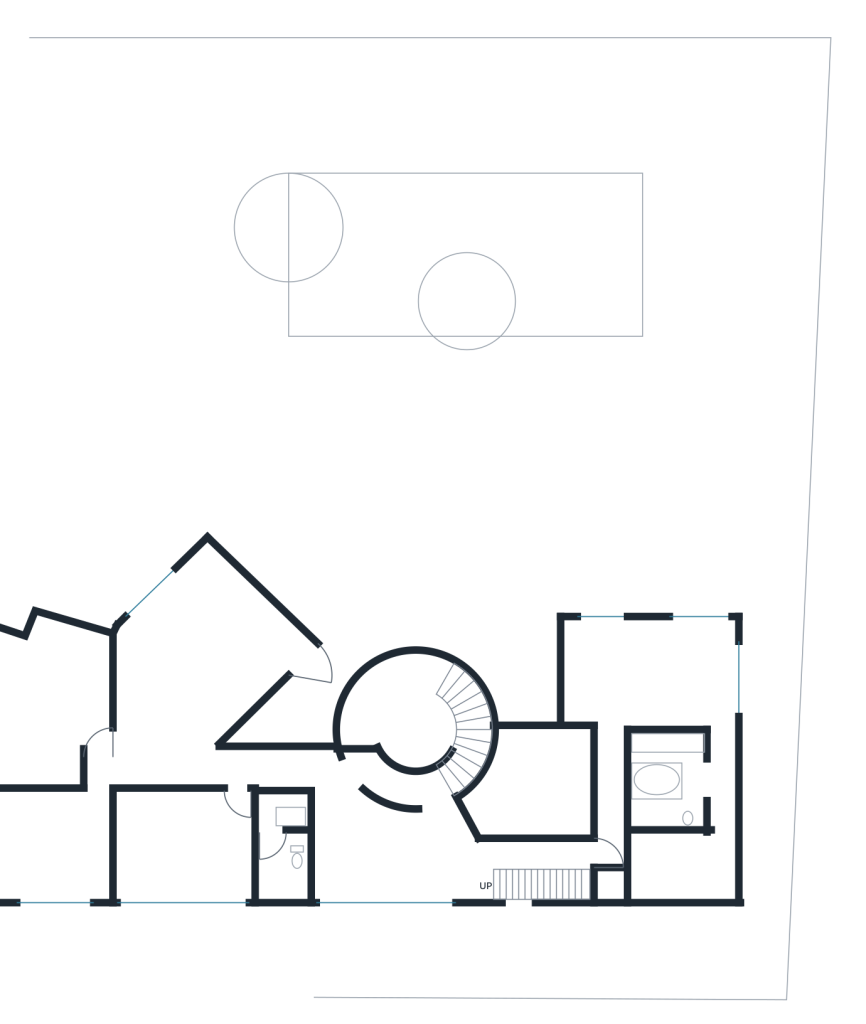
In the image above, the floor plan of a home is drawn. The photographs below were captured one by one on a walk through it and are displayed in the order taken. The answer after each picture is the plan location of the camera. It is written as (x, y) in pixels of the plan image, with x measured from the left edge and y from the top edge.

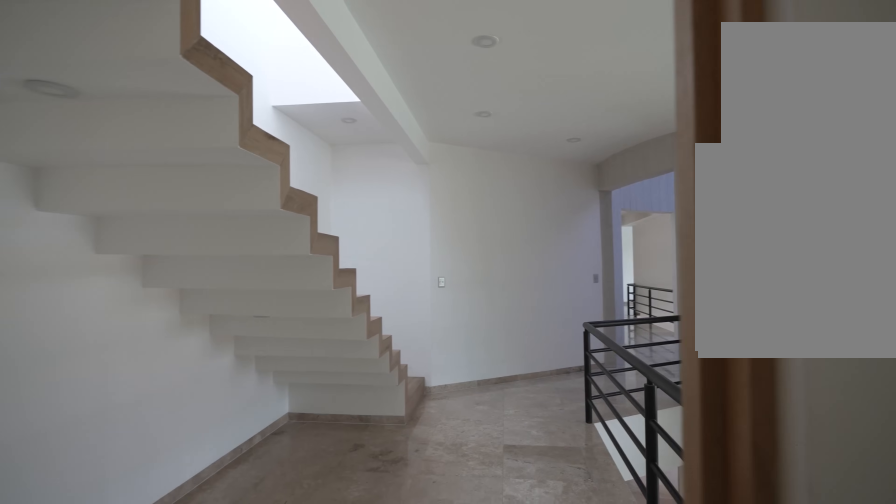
(603, 856)
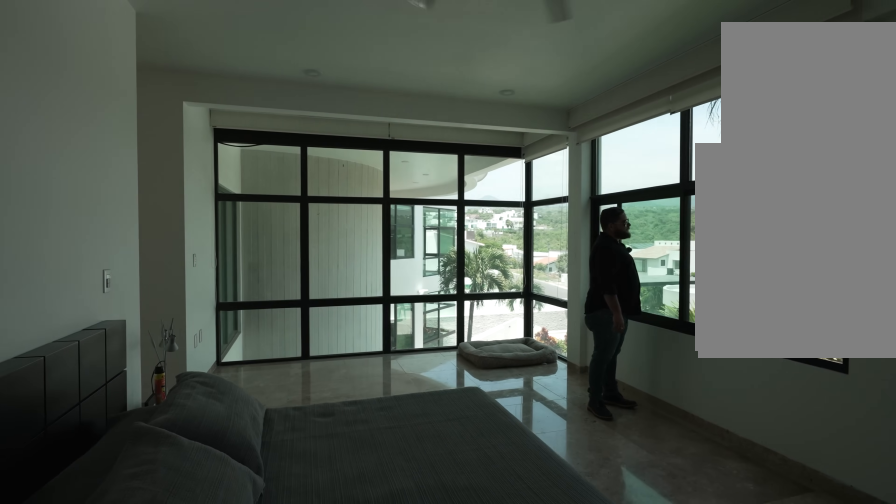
(719, 695)
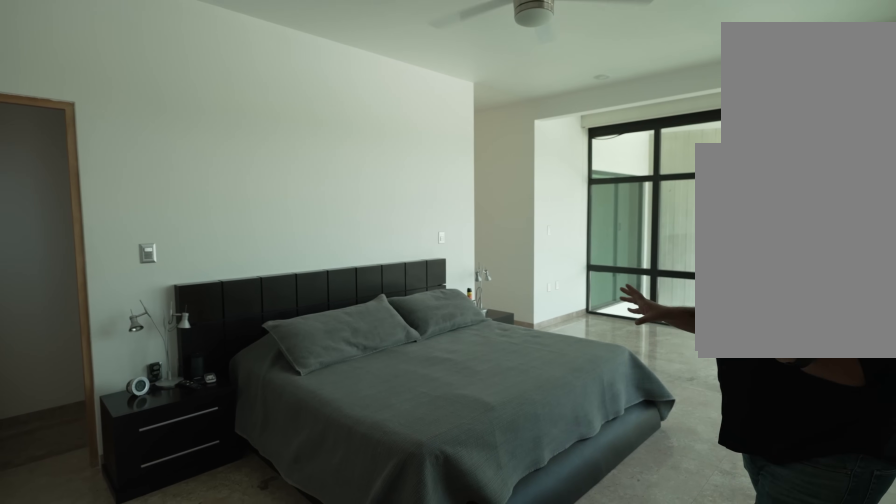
(721, 659)
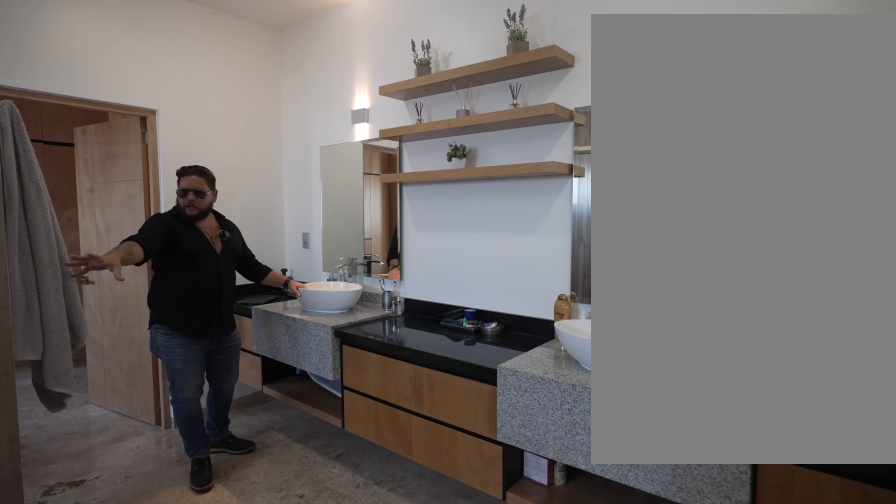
(718, 766)
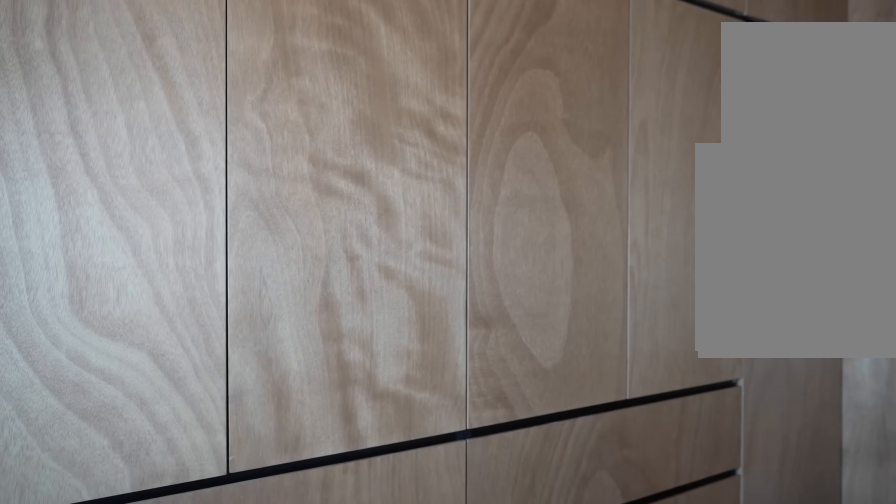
(675, 870)
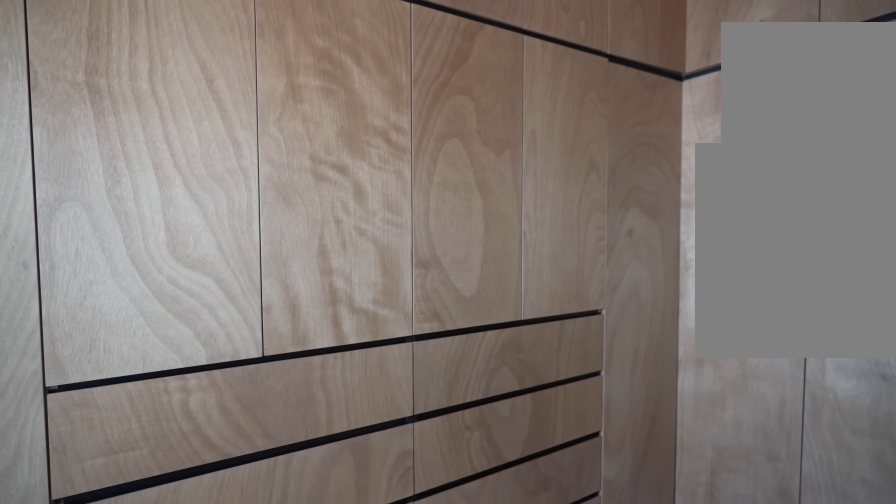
(675, 870)
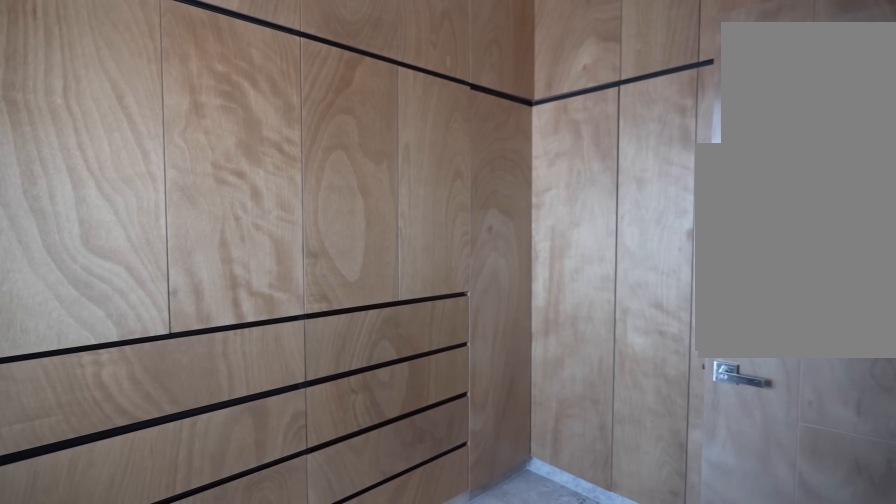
(675, 870)
